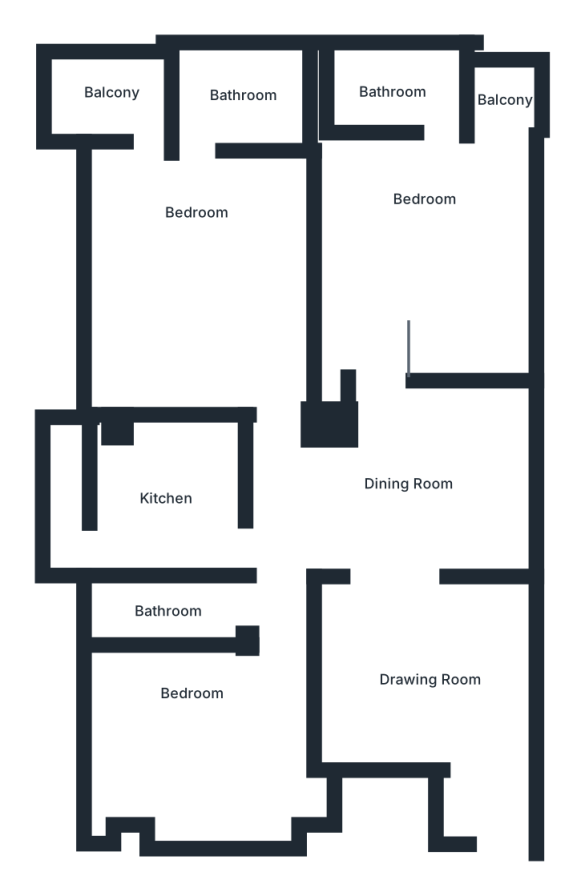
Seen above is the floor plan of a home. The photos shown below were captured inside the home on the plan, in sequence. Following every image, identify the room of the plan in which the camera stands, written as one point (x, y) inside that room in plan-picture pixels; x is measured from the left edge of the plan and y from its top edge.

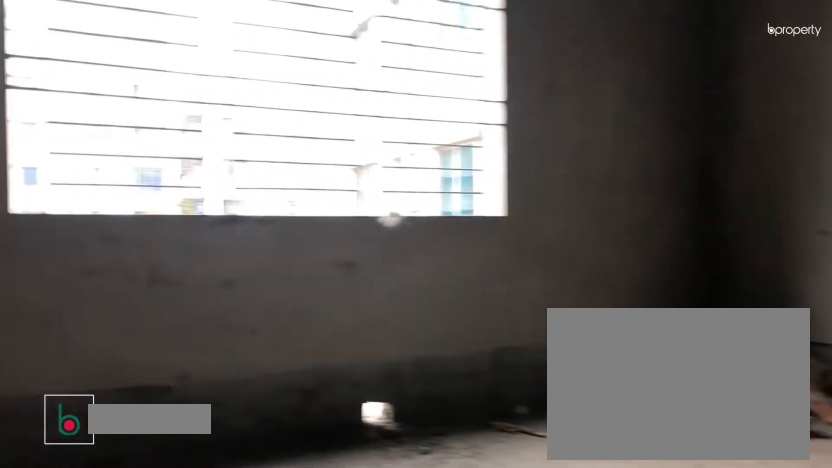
(199, 292)
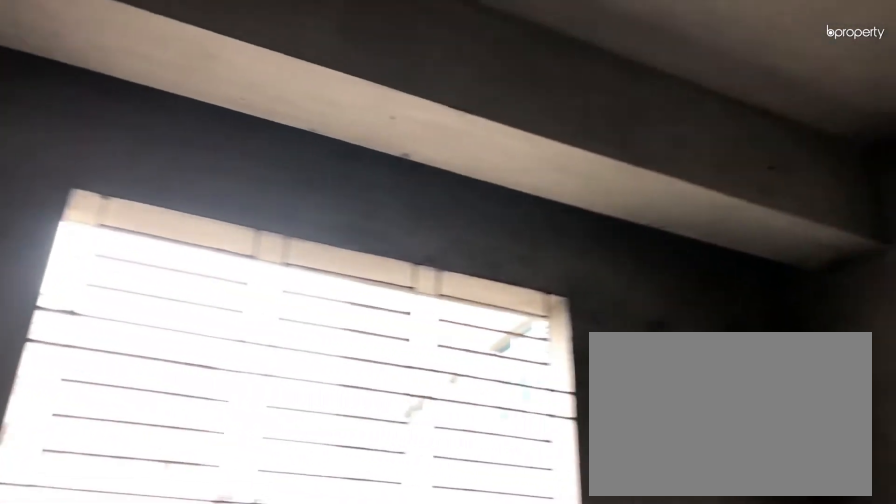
(199, 292)
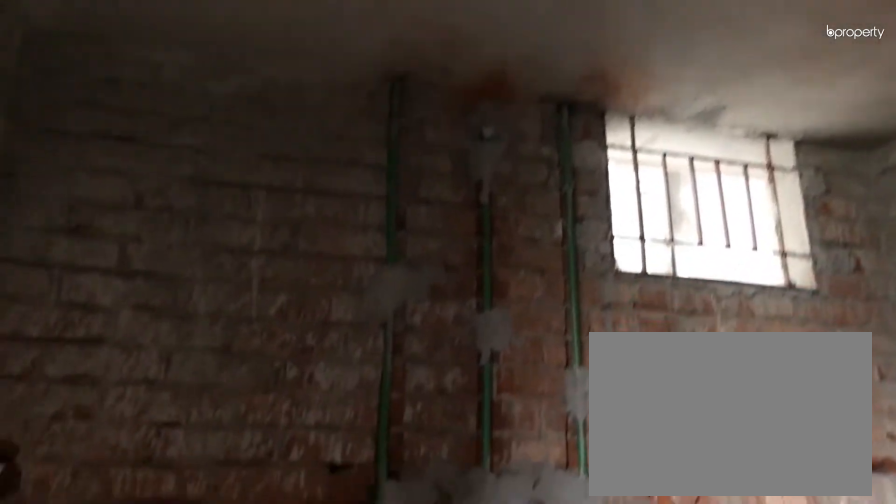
(249, 104)
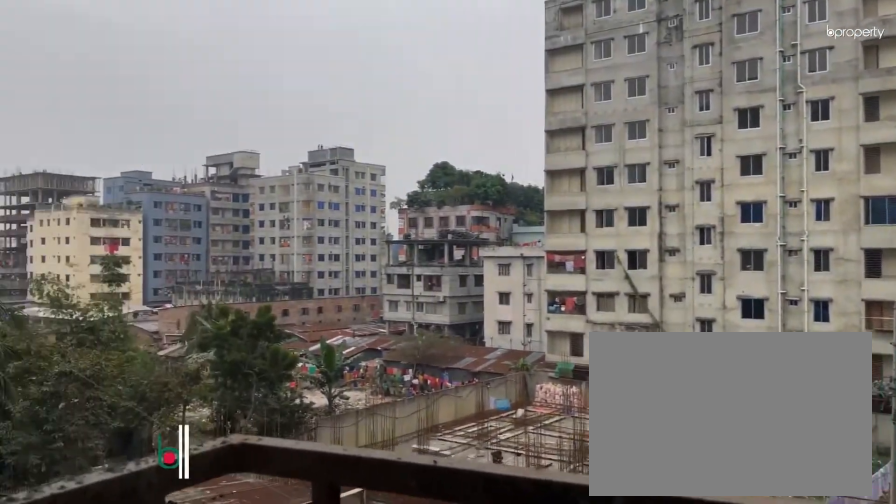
(117, 98)
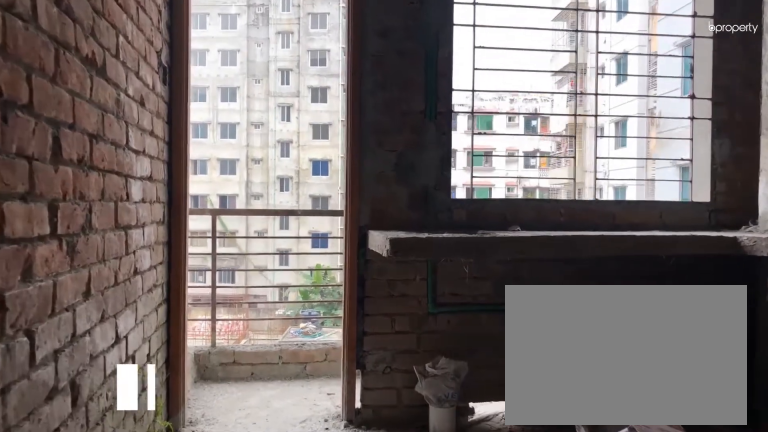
(167, 492)
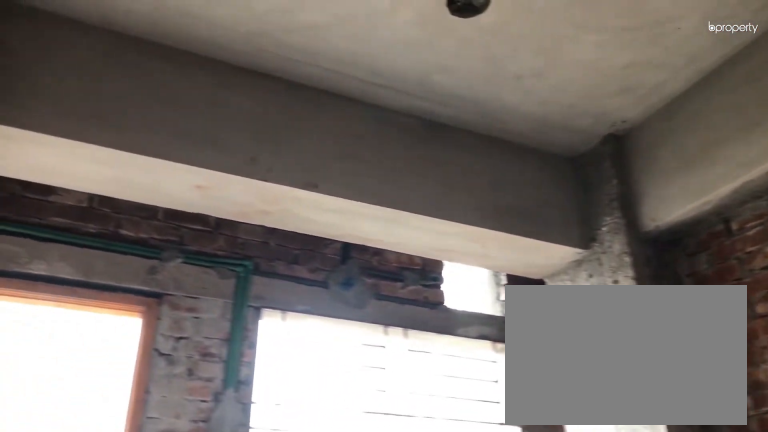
(168, 492)
